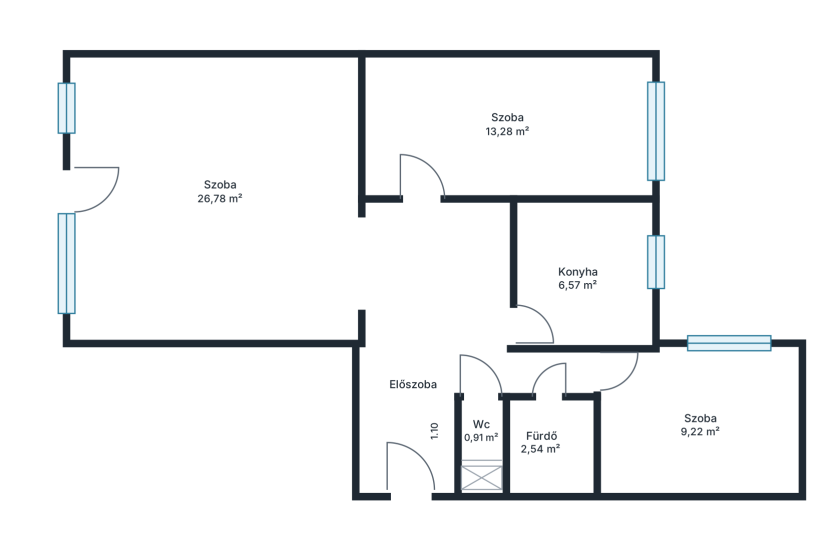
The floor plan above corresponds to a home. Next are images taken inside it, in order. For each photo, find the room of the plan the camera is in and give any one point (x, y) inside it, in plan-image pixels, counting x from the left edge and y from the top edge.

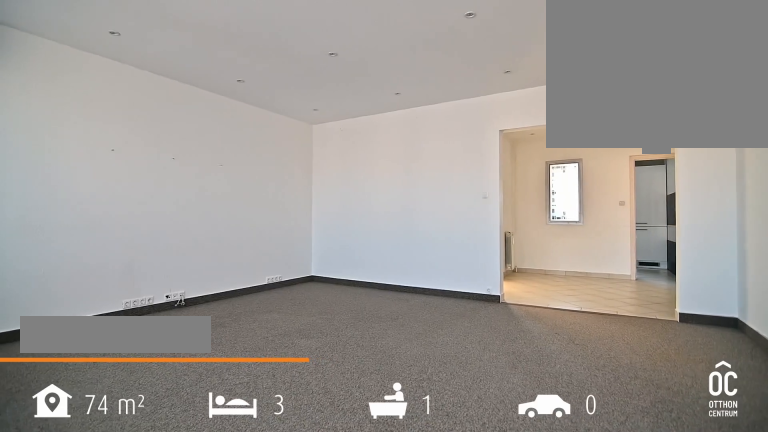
(219, 202)
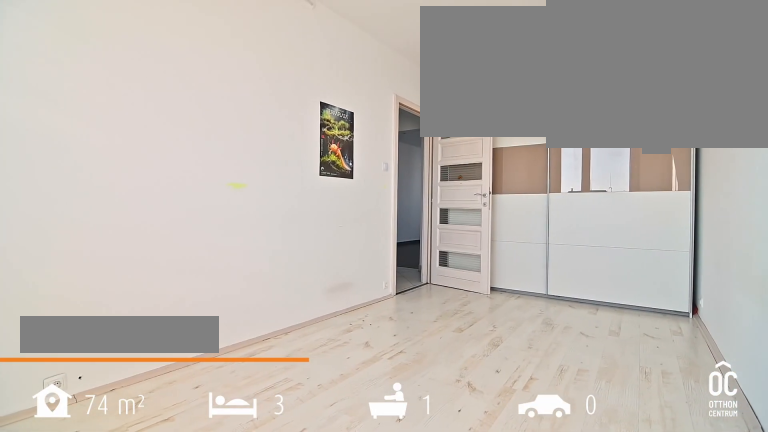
(505, 127)
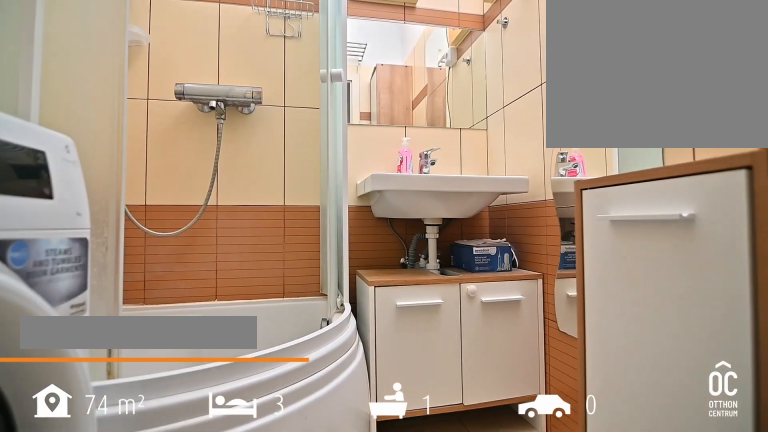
(548, 443)
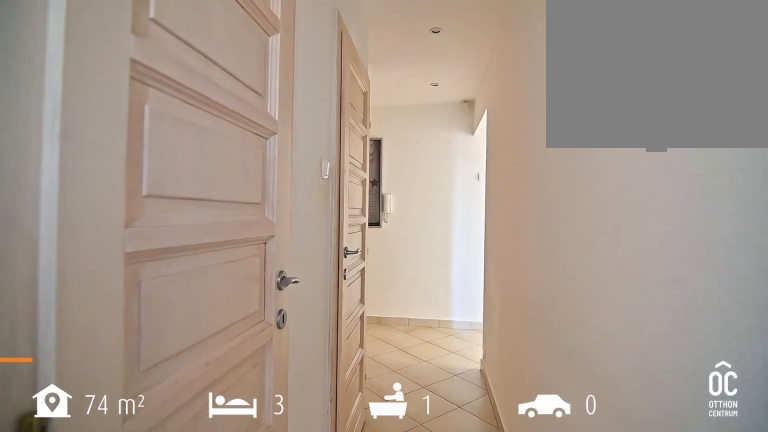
(411, 378)
